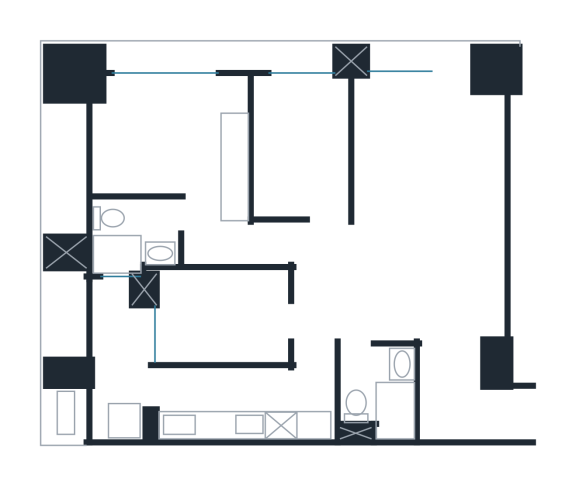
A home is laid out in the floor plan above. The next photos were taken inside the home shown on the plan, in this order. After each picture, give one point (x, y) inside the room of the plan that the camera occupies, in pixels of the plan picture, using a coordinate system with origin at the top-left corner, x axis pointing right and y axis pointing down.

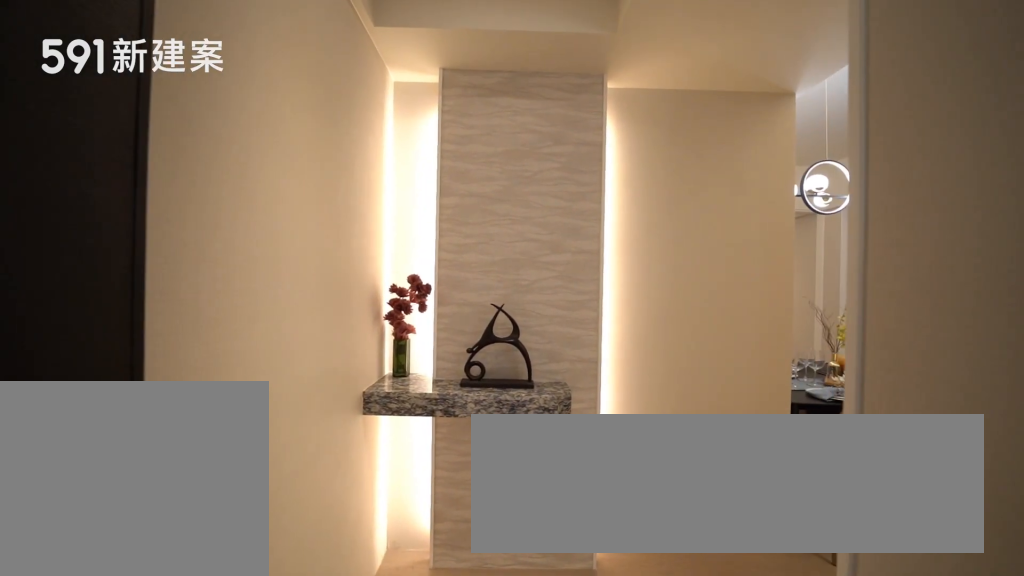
(509, 413)
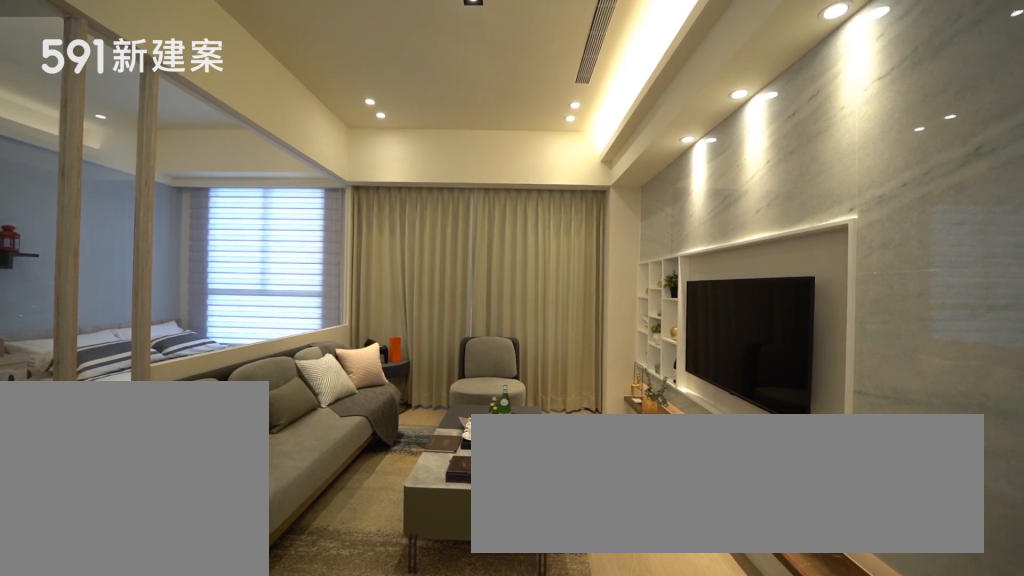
(427, 153)
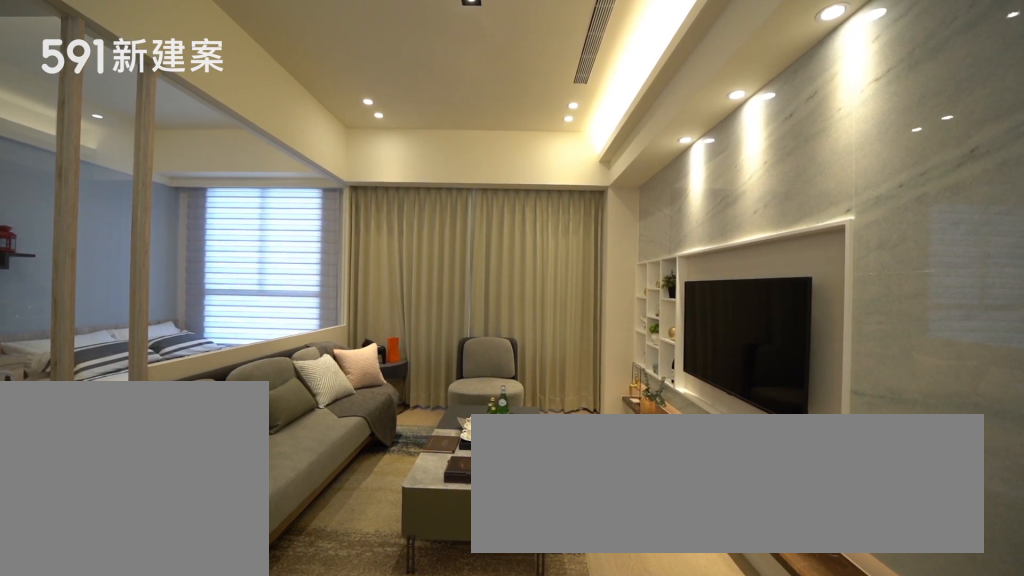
(427, 153)
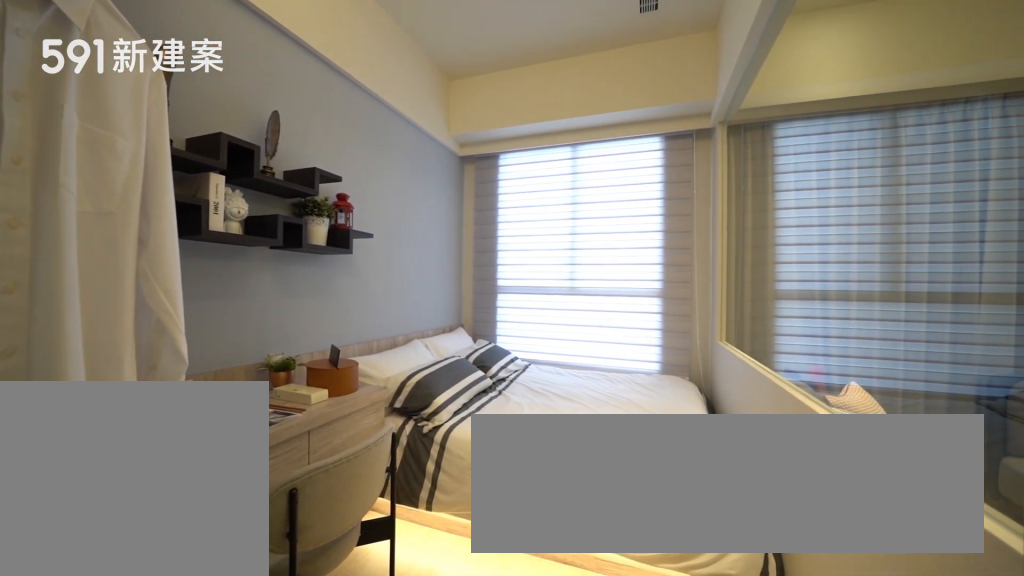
(299, 143)
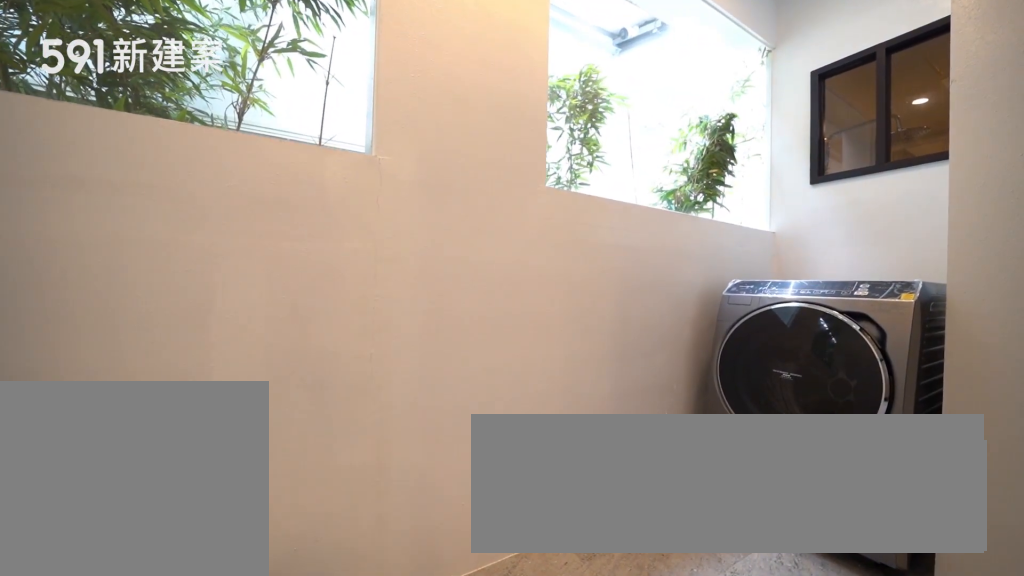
(115, 359)
